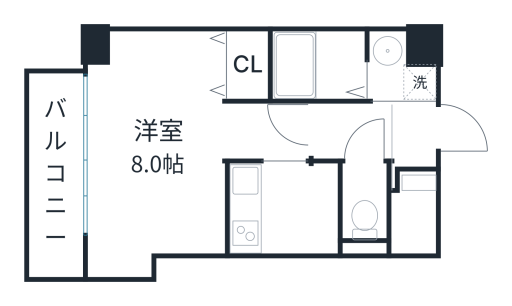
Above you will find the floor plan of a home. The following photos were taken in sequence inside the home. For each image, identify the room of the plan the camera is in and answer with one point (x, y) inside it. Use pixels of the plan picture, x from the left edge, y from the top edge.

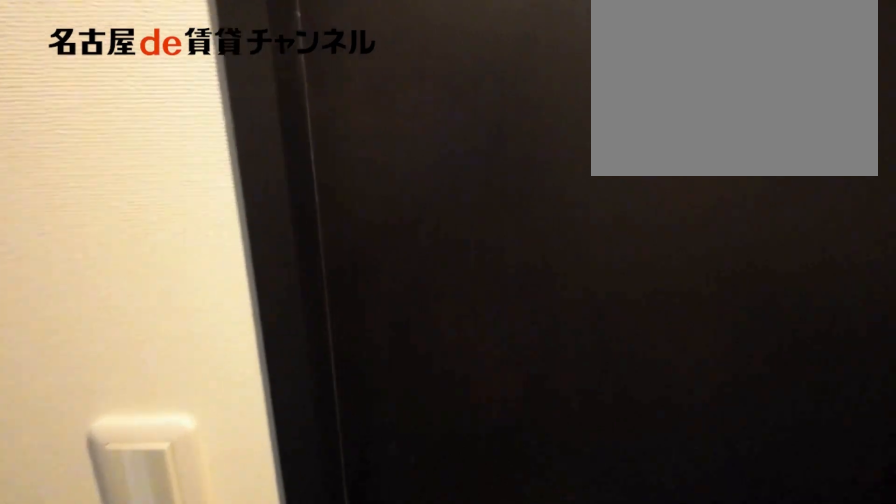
(352, 131)
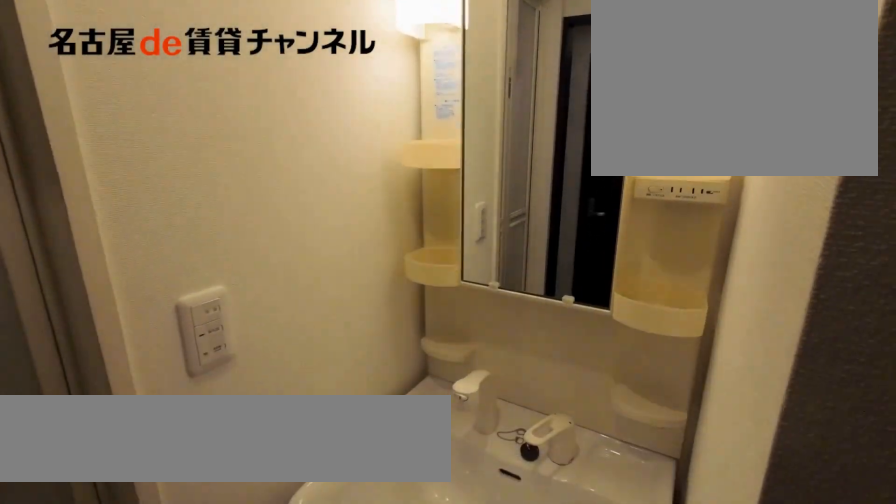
(398, 69)
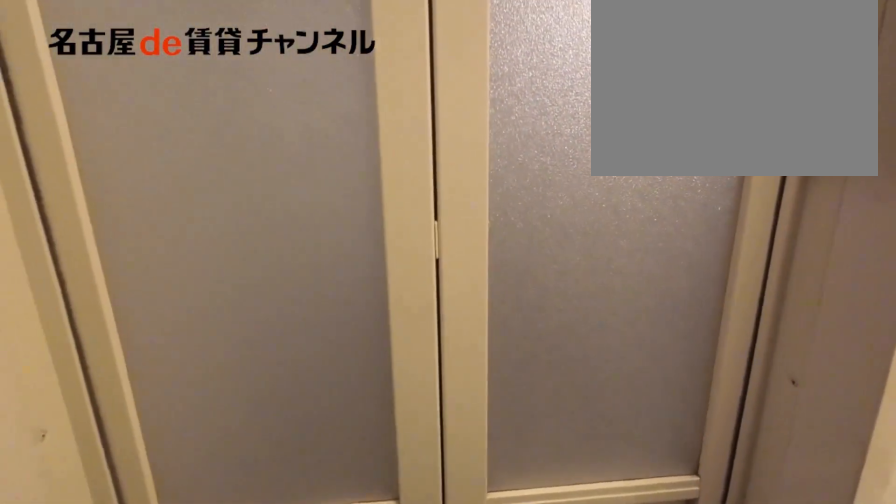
(398, 69)
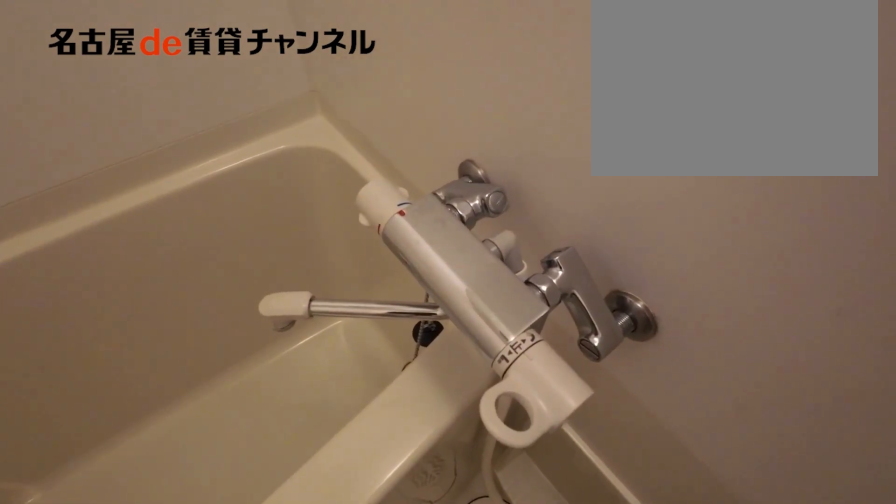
(319, 65)
